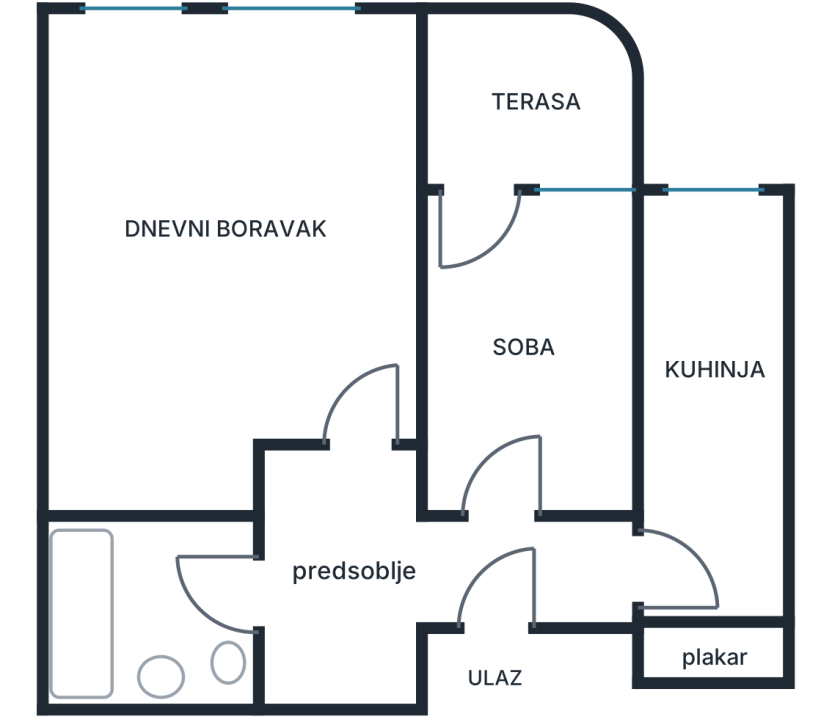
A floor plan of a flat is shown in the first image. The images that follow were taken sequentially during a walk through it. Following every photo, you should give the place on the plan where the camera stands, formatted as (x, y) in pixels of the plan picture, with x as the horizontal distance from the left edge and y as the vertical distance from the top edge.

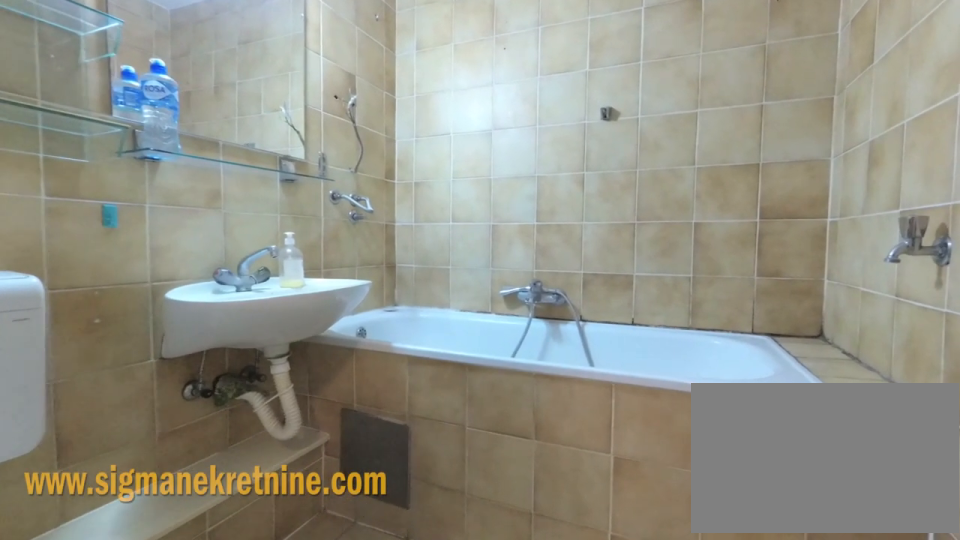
(257, 578)
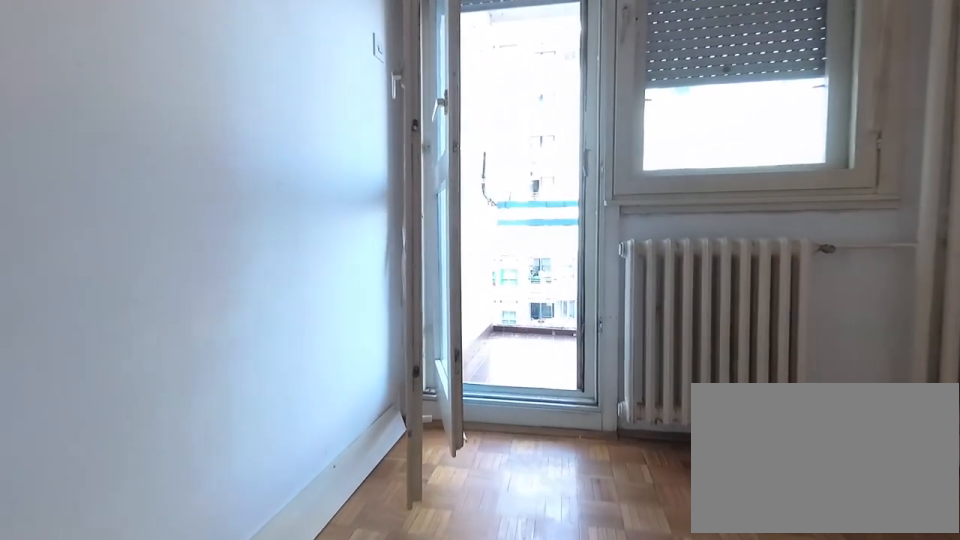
(494, 401)
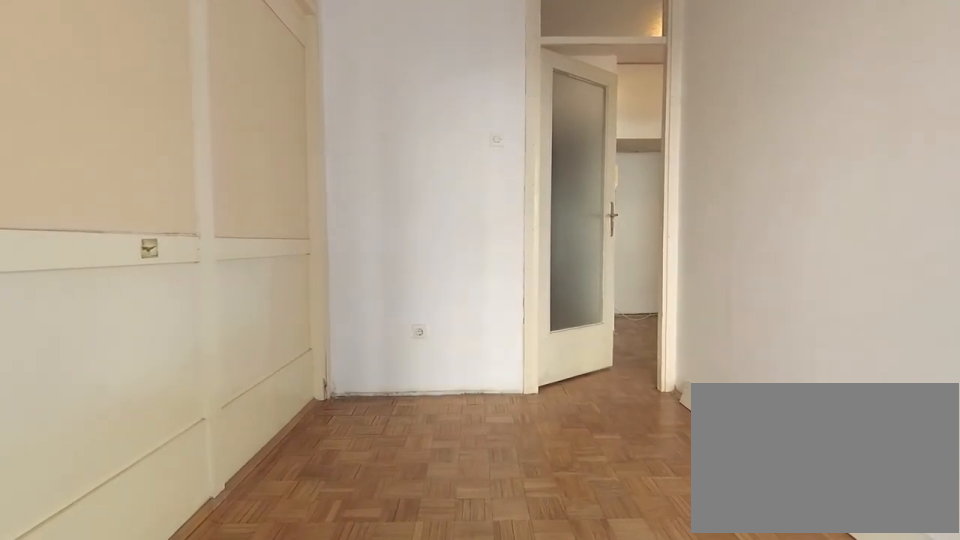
(494, 197)
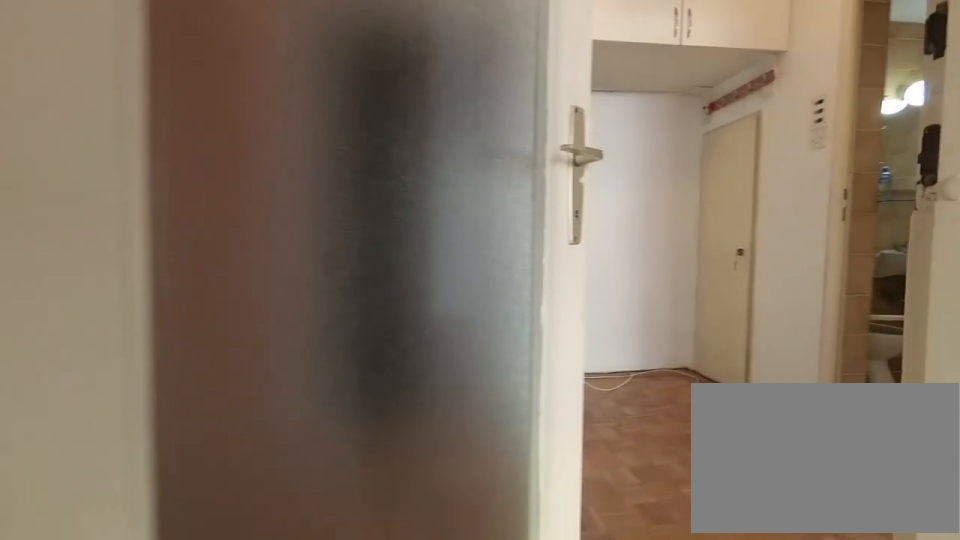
(503, 455)
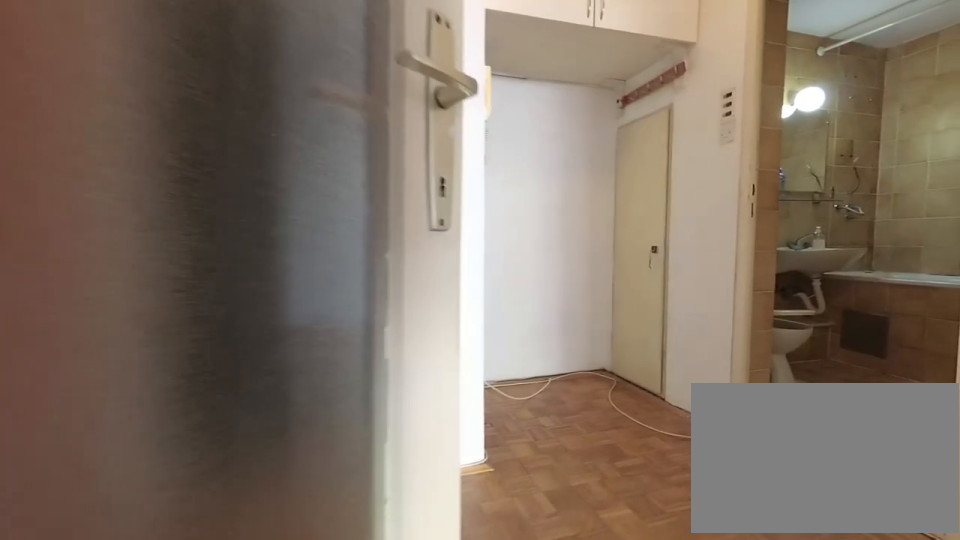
(503, 481)
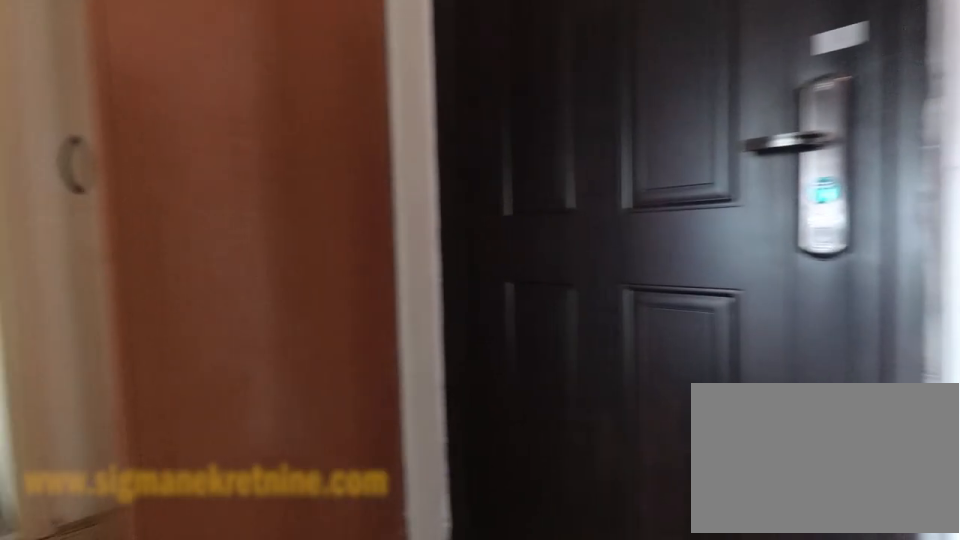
(470, 522)
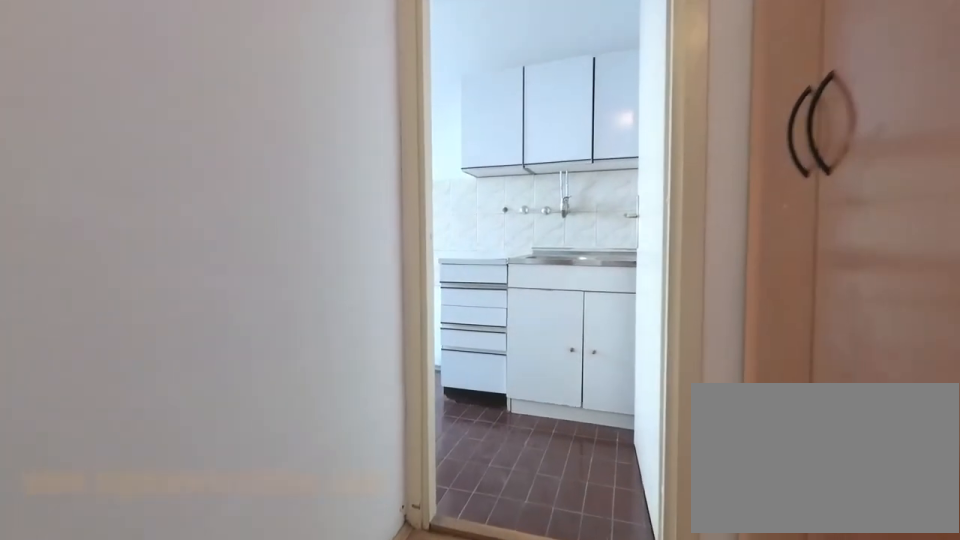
(534, 579)
